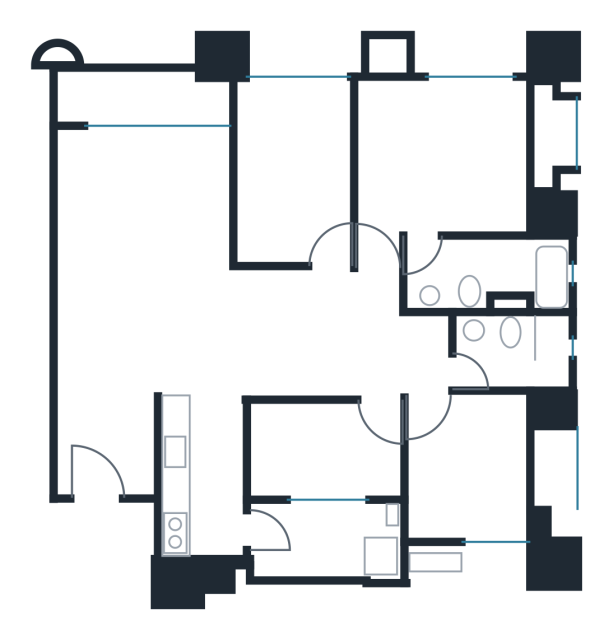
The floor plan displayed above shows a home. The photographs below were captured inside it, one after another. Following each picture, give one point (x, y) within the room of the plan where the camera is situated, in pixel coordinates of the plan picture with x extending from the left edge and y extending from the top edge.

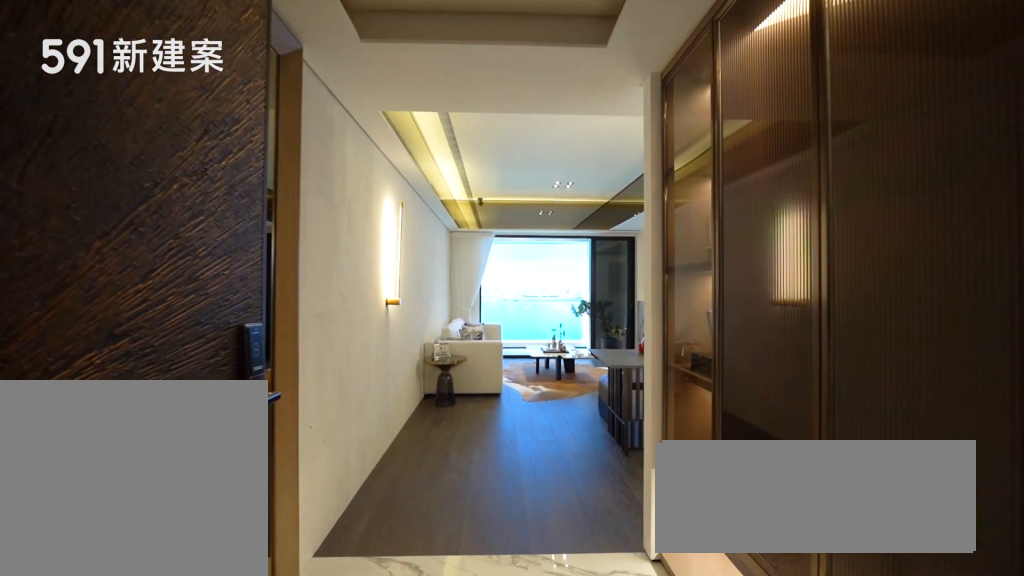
(108, 443)
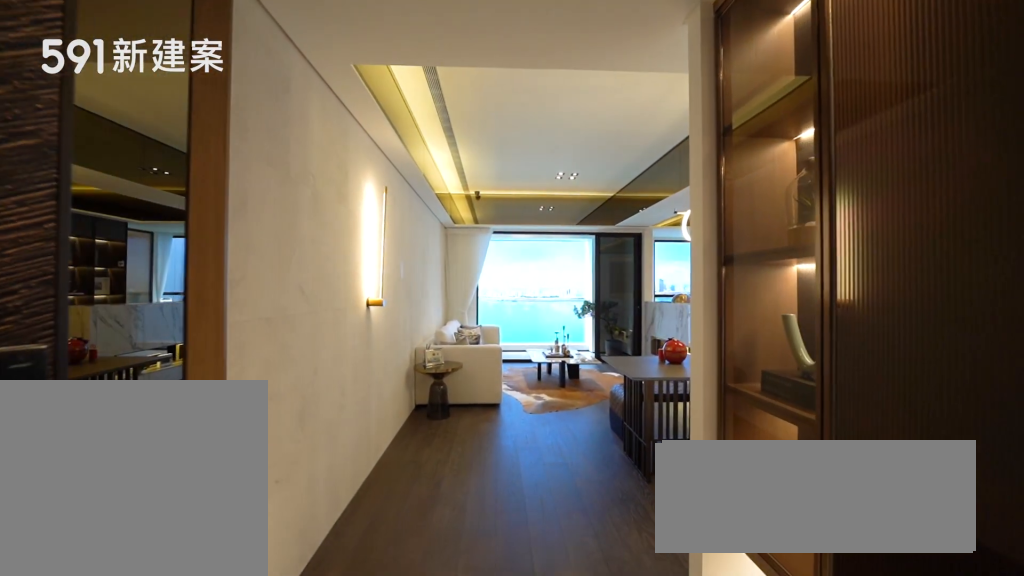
(108, 443)
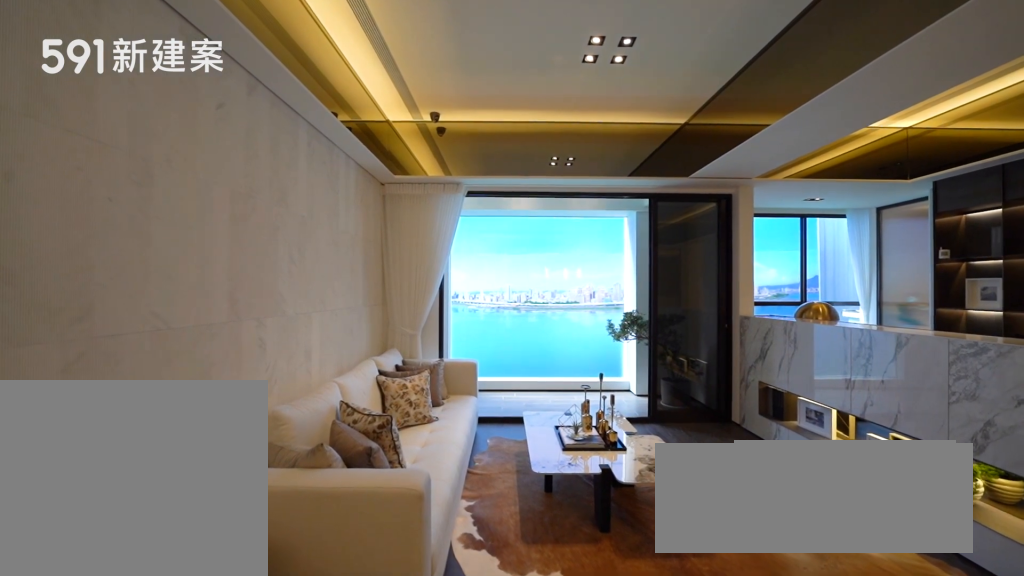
(143, 236)
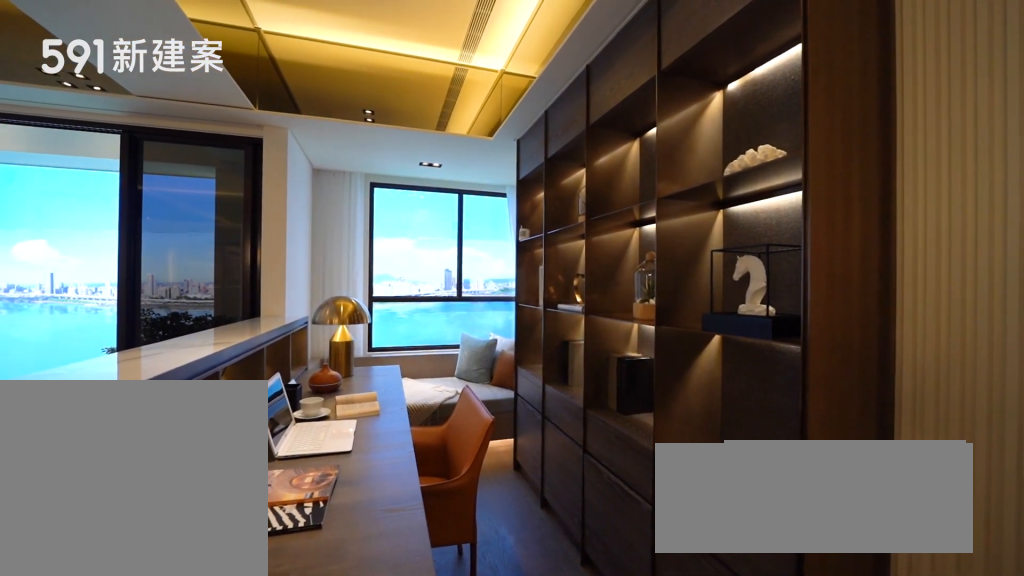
(293, 165)
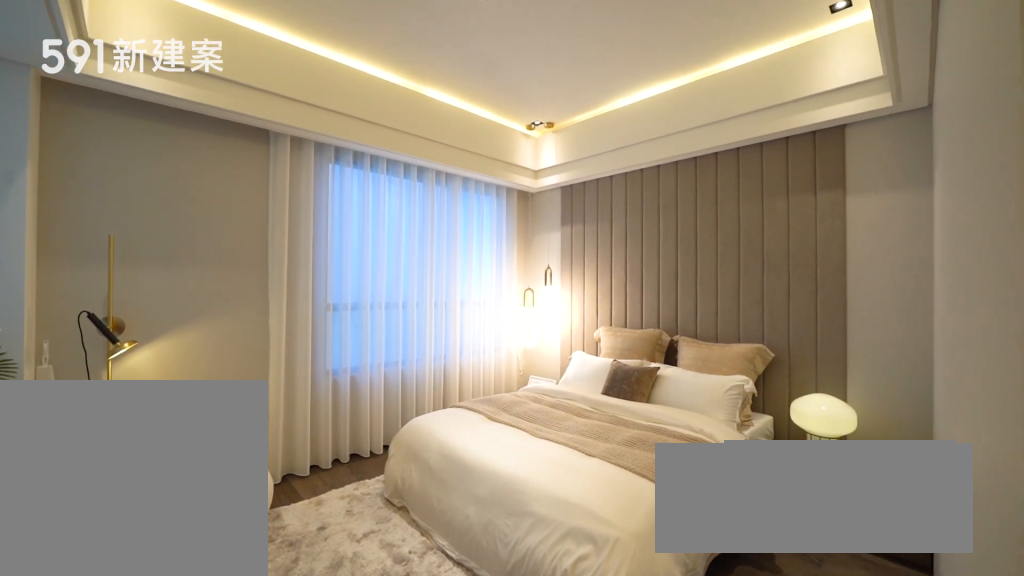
(446, 158)
